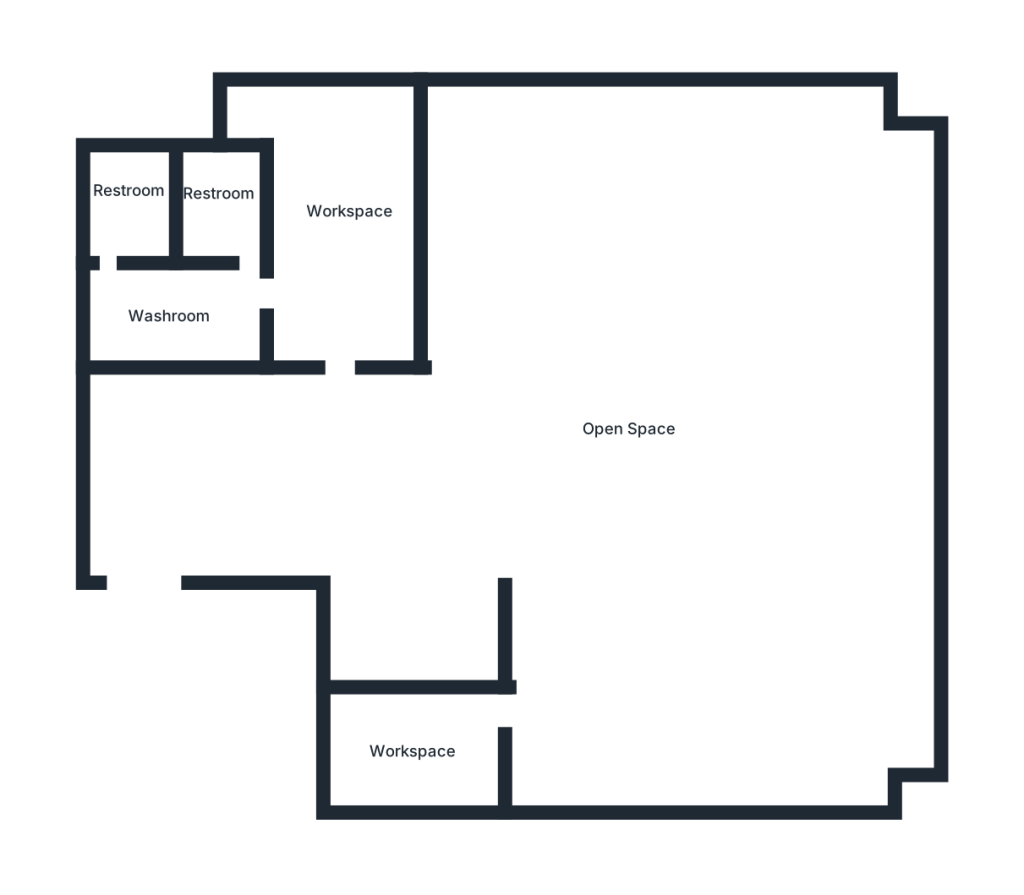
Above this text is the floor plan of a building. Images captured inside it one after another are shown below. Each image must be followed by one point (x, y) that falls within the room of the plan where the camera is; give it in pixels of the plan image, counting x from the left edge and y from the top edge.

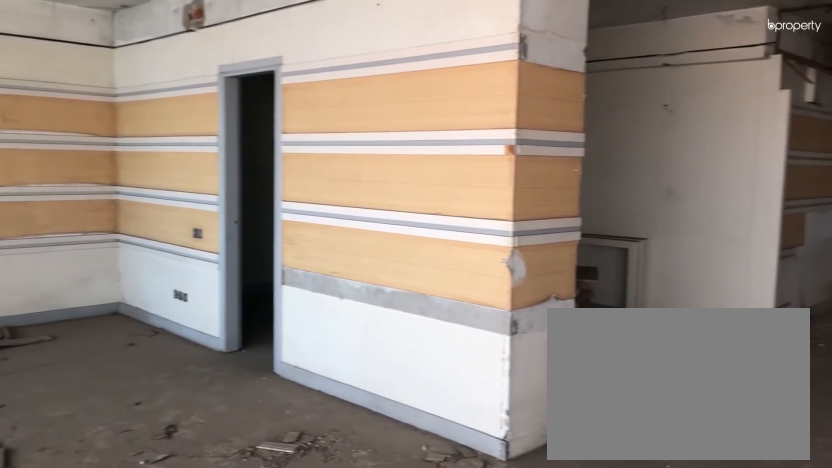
(698, 605)
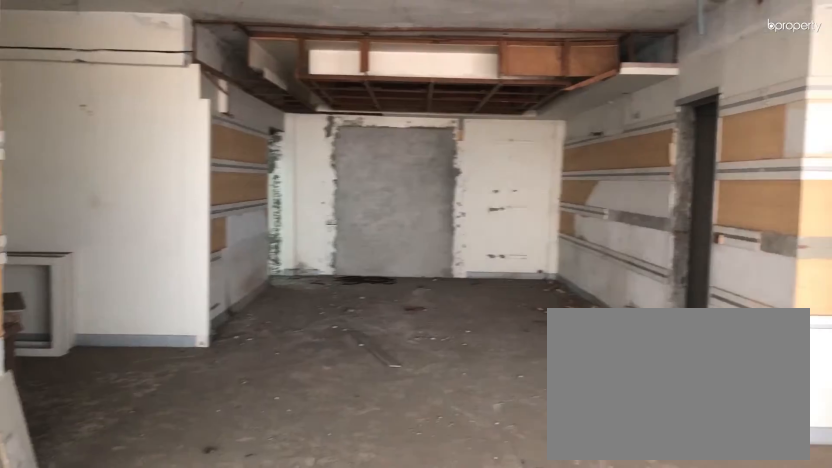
(638, 400)
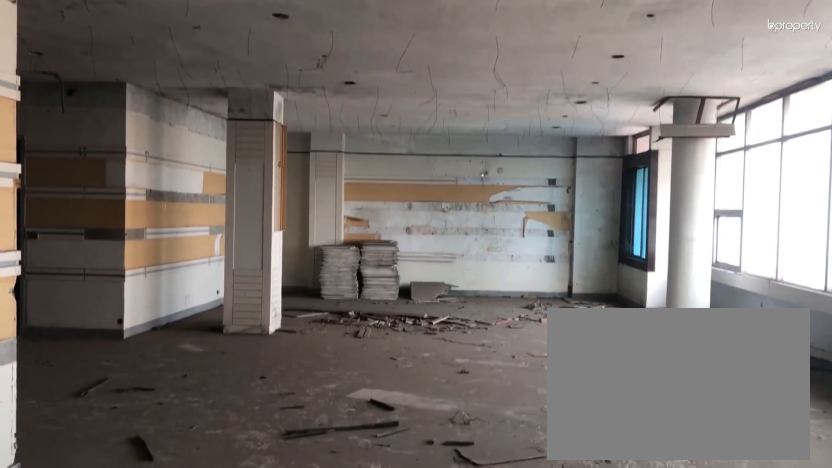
(638, 399)
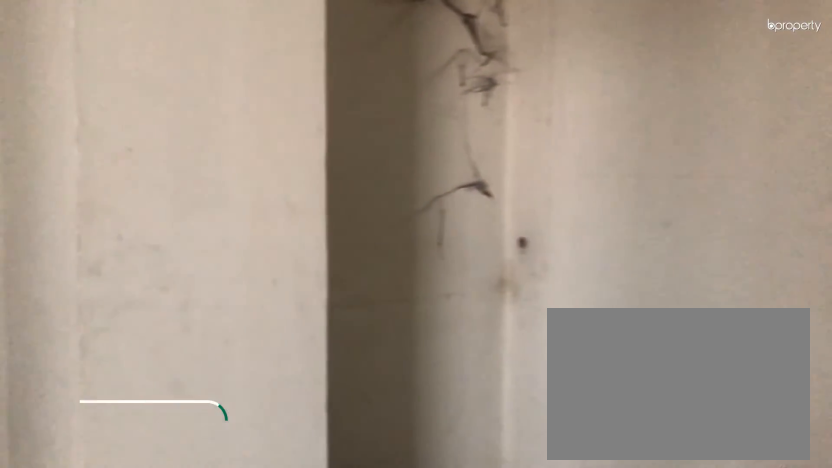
(419, 755)
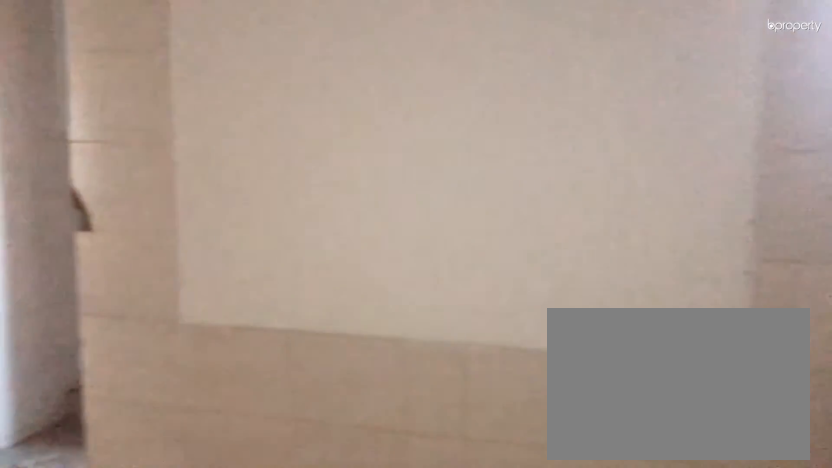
(336, 241)
